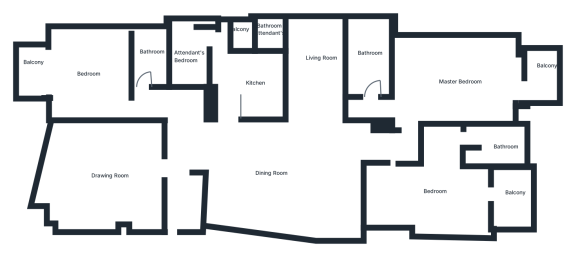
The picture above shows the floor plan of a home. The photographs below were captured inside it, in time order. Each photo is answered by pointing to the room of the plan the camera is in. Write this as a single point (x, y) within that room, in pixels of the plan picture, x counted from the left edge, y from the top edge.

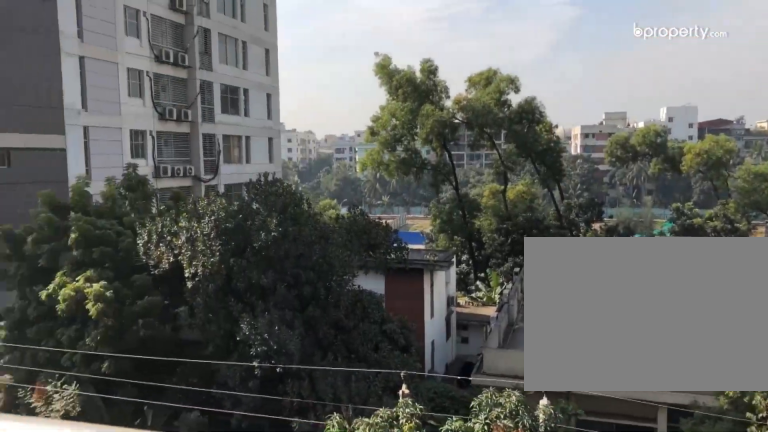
(30, 73)
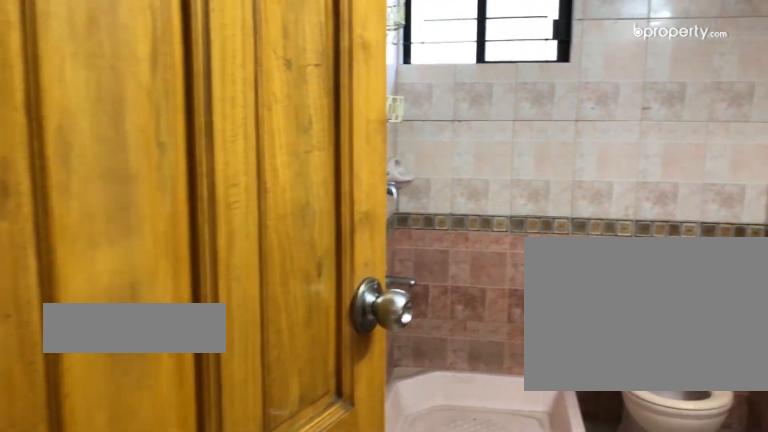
(146, 63)
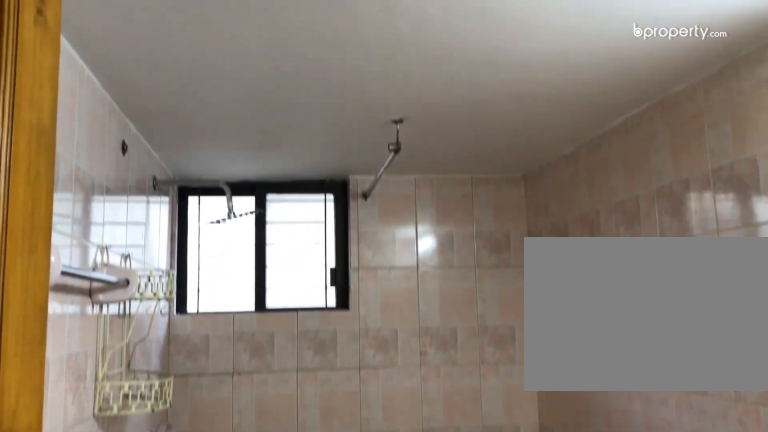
(145, 66)
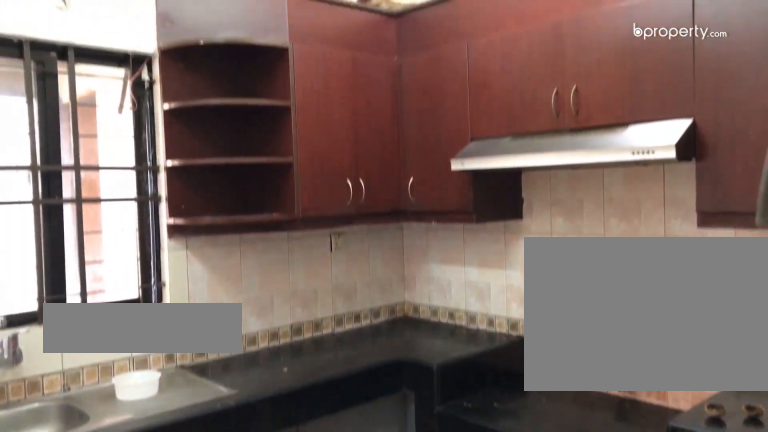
(245, 74)
